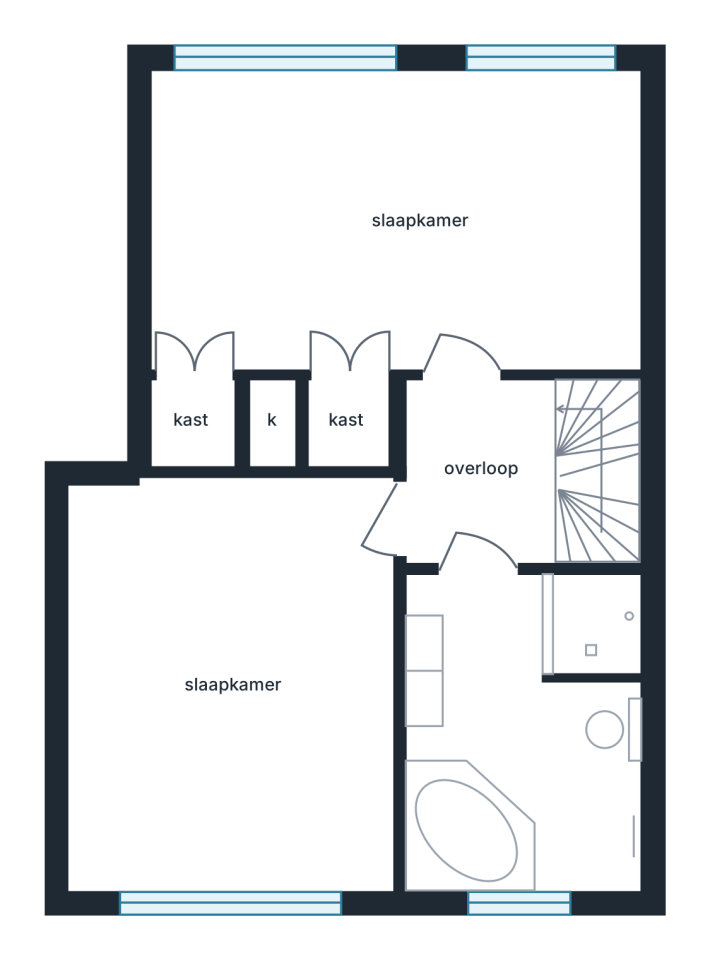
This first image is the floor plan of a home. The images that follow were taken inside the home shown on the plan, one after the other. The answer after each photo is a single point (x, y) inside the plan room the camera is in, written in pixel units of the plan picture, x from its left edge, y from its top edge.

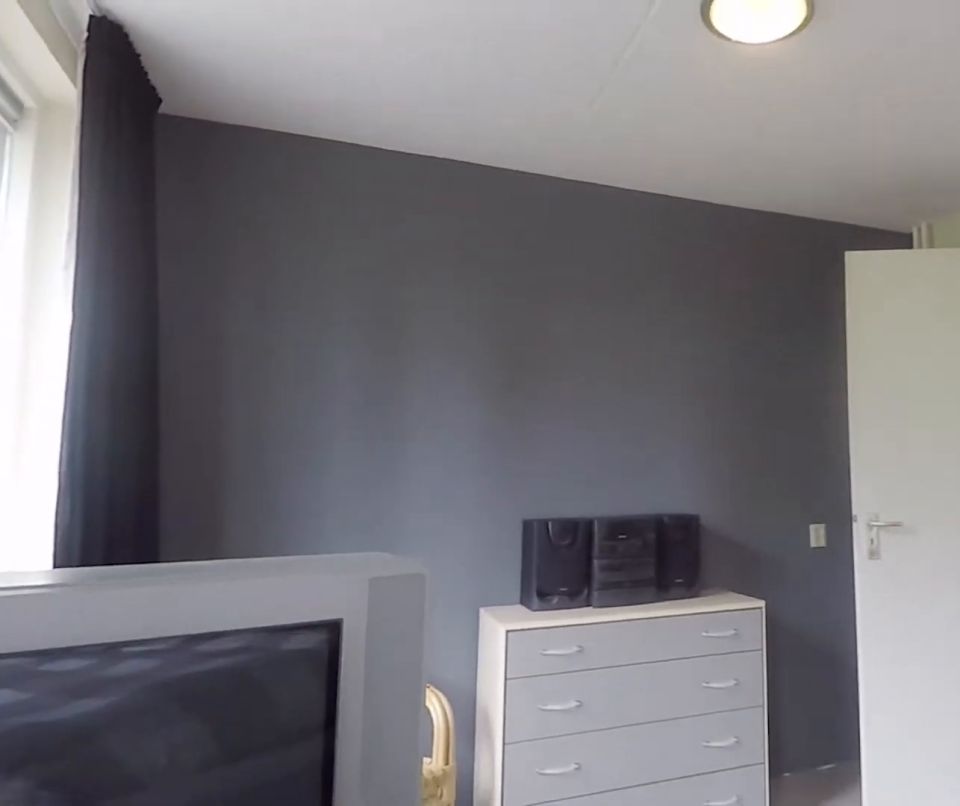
(398, 219)
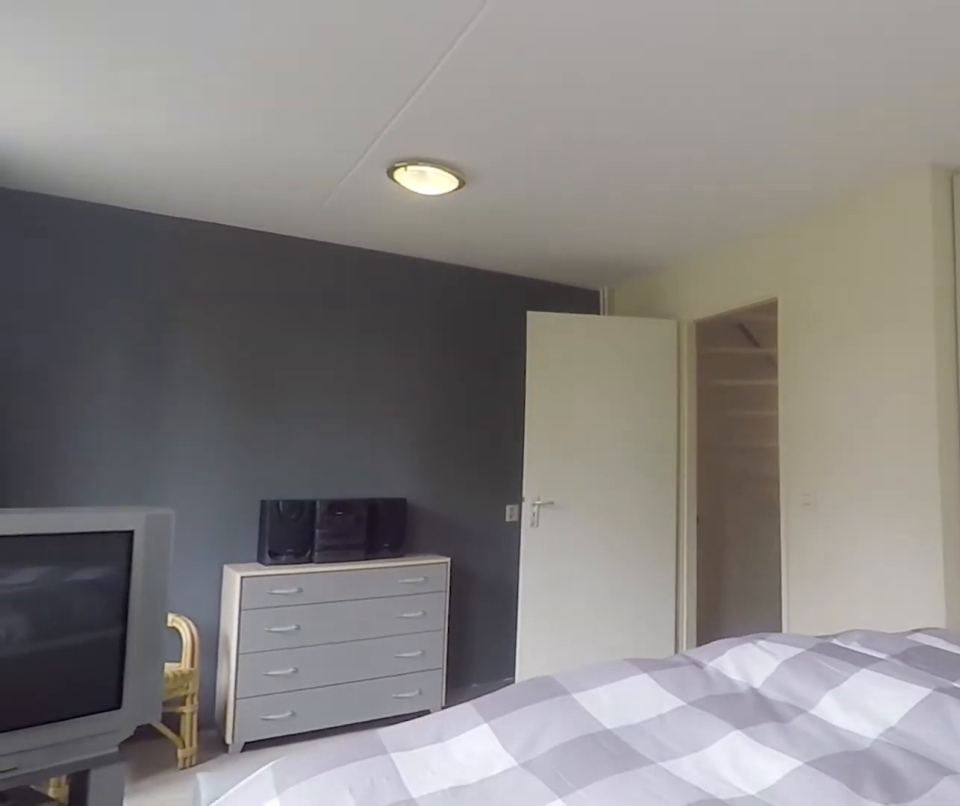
(398, 219)
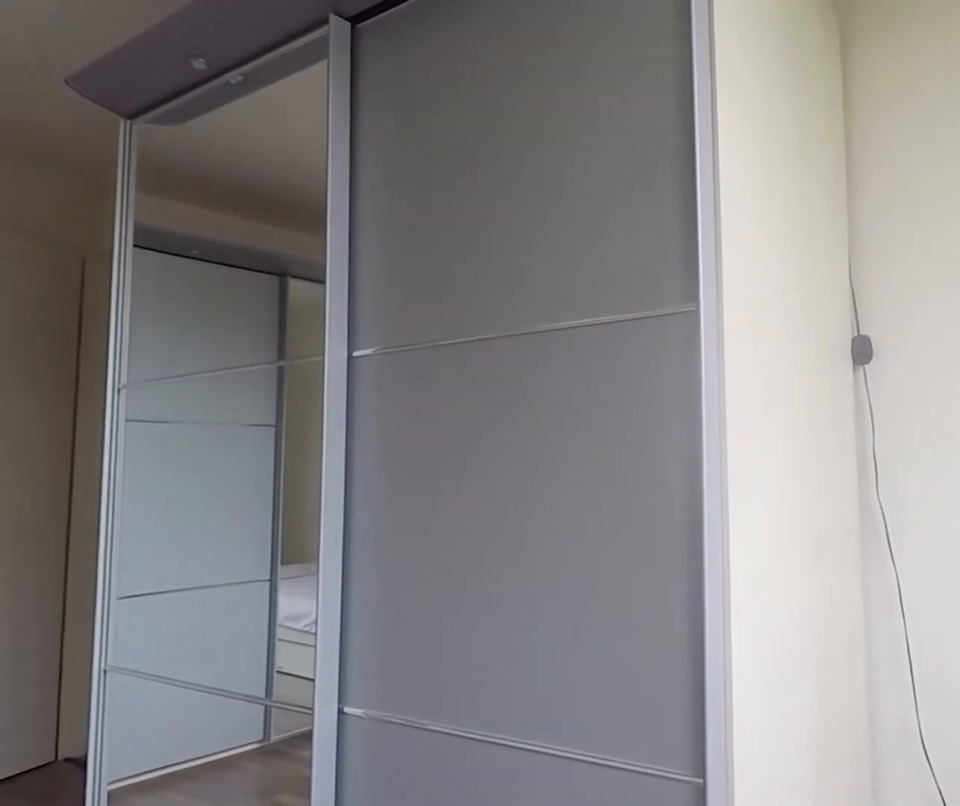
(232, 688)
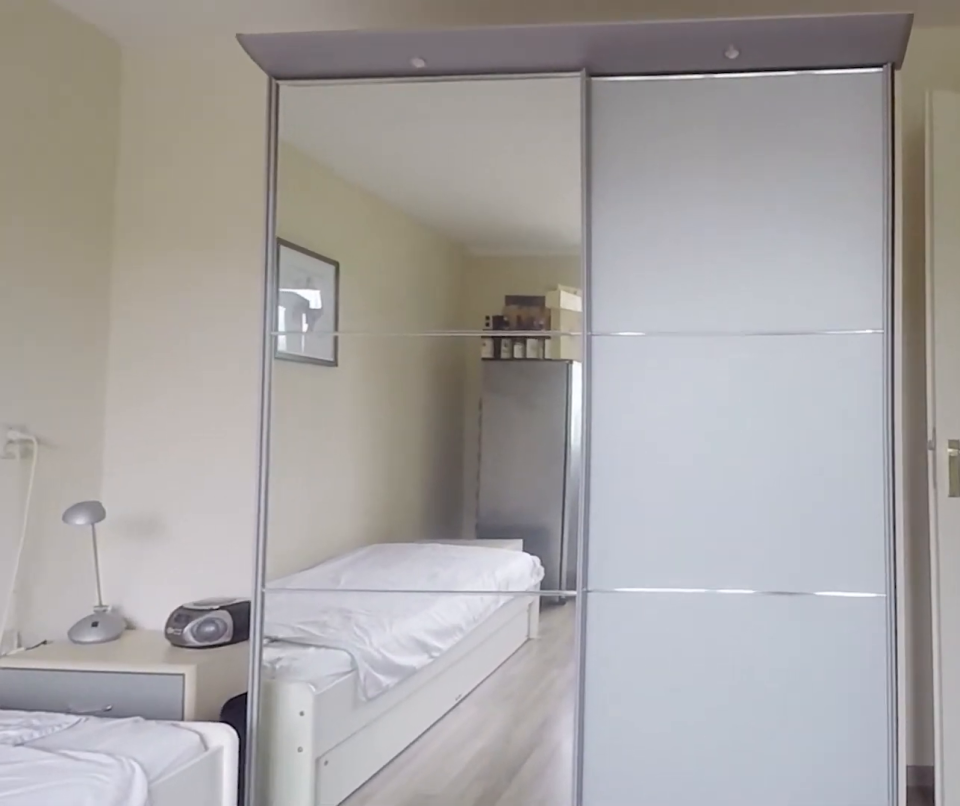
(232, 688)
